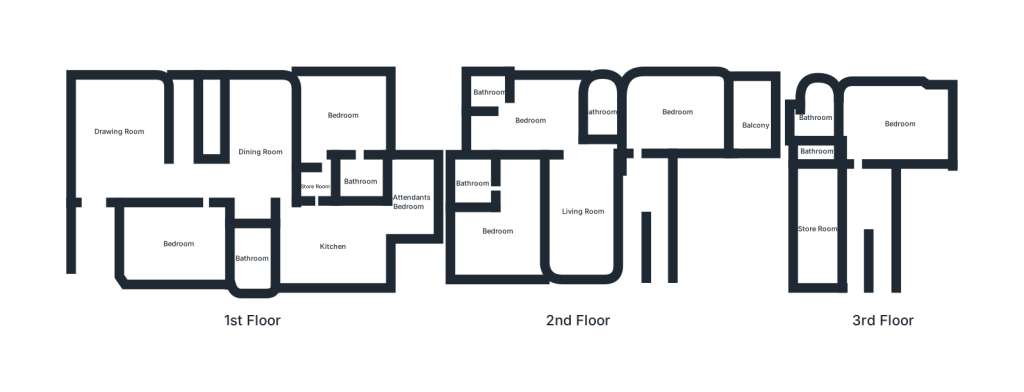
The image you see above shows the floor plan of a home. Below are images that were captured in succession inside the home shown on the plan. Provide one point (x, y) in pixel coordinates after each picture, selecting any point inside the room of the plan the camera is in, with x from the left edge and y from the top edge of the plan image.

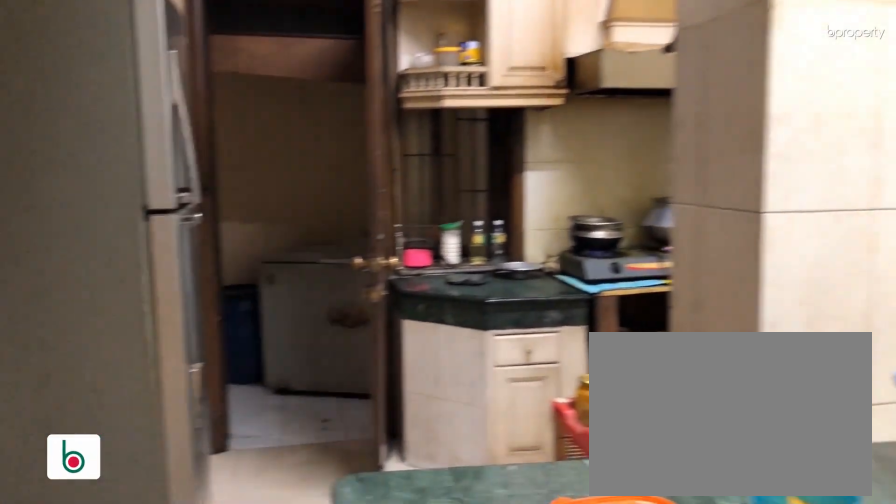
(331, 248)
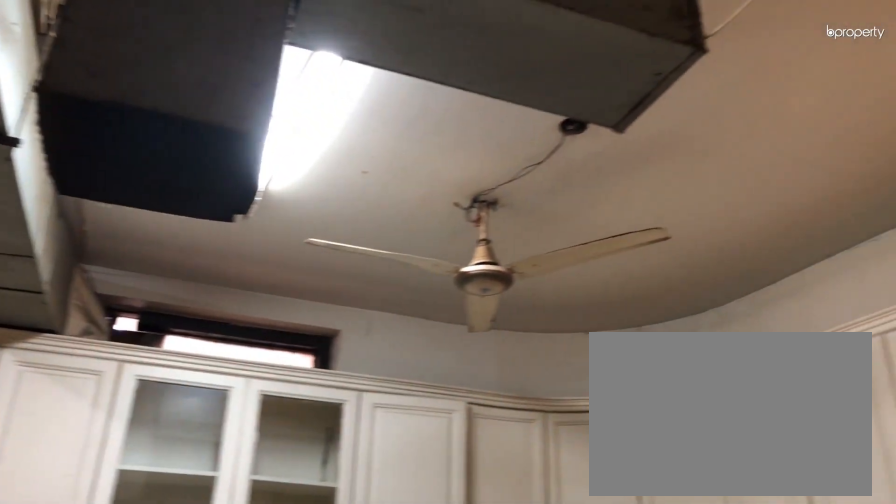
(331, 248)
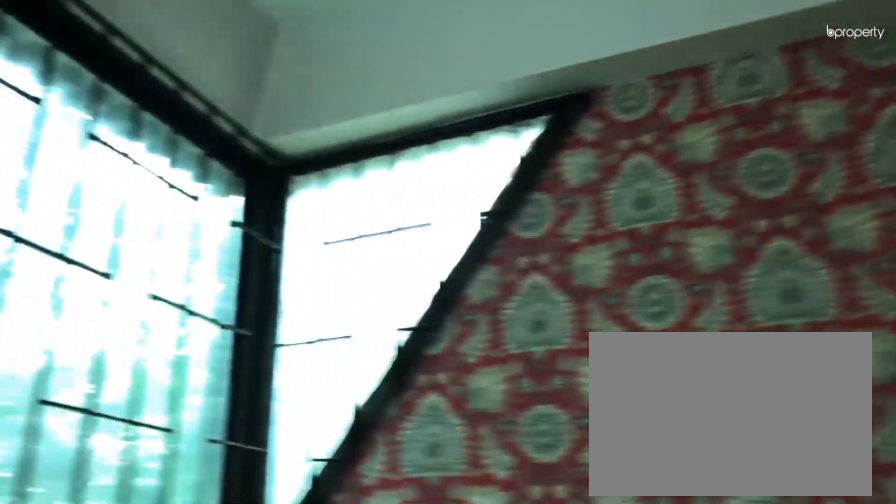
(755, 126)
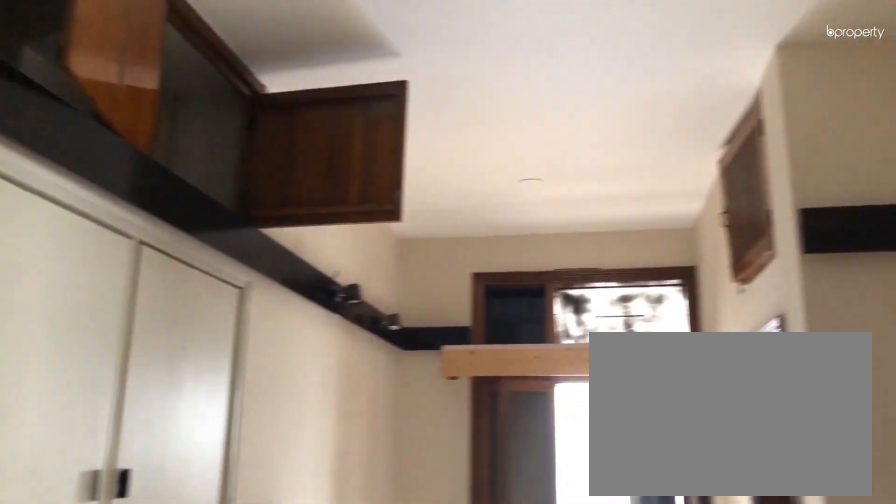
(530, 121)
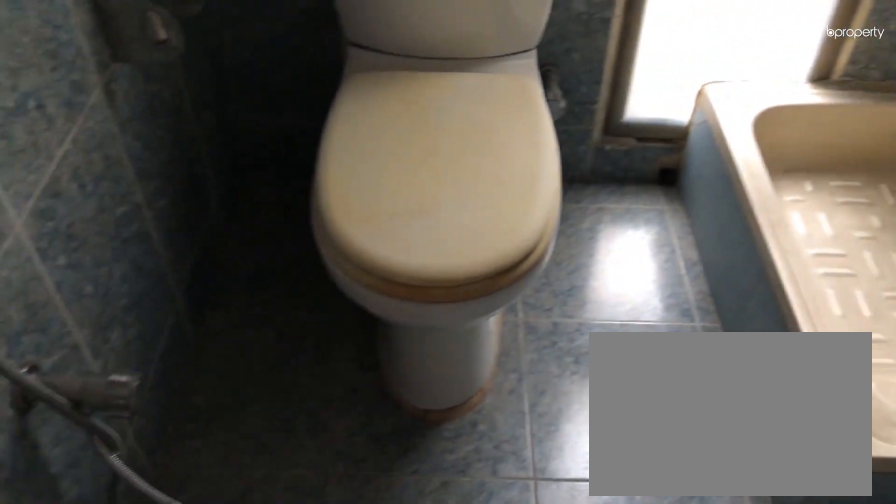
(487, 92)
